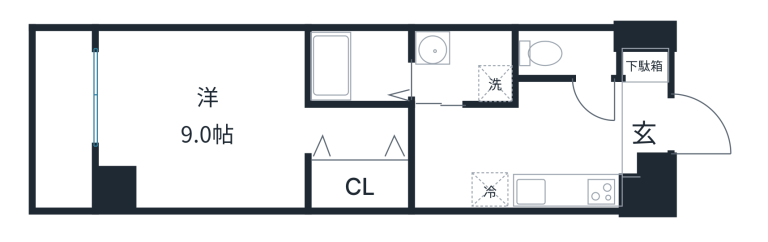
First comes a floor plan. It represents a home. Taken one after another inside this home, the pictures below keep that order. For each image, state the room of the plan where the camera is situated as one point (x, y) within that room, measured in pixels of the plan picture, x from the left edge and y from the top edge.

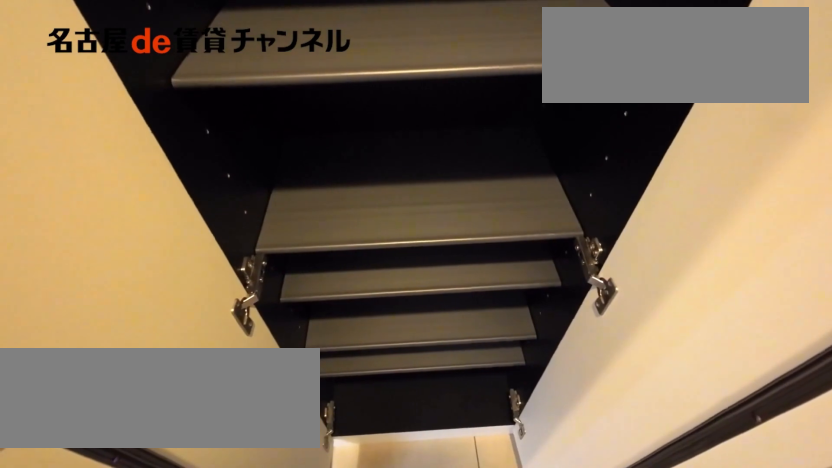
(644, 113)
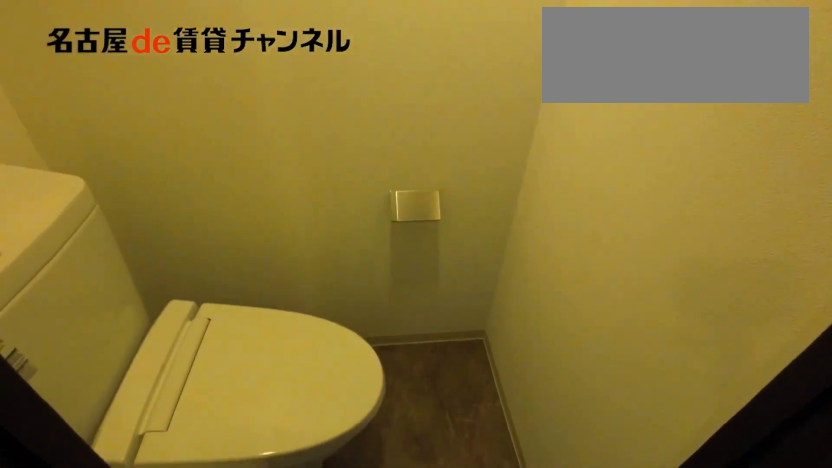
(567, 53)
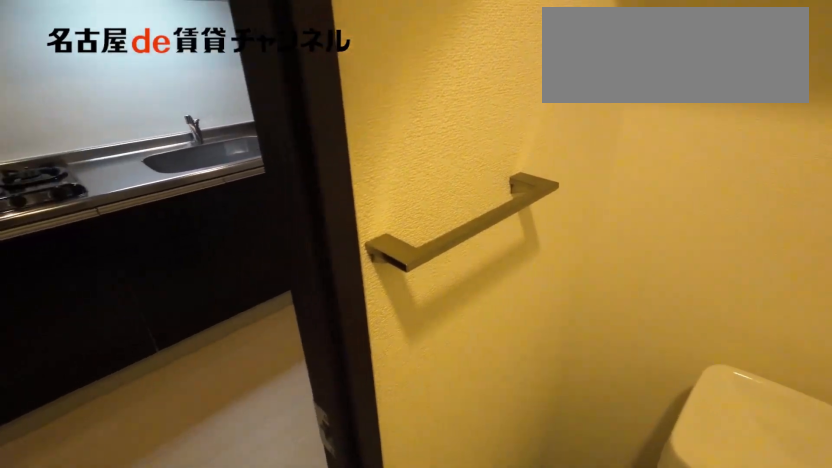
(567, 53)
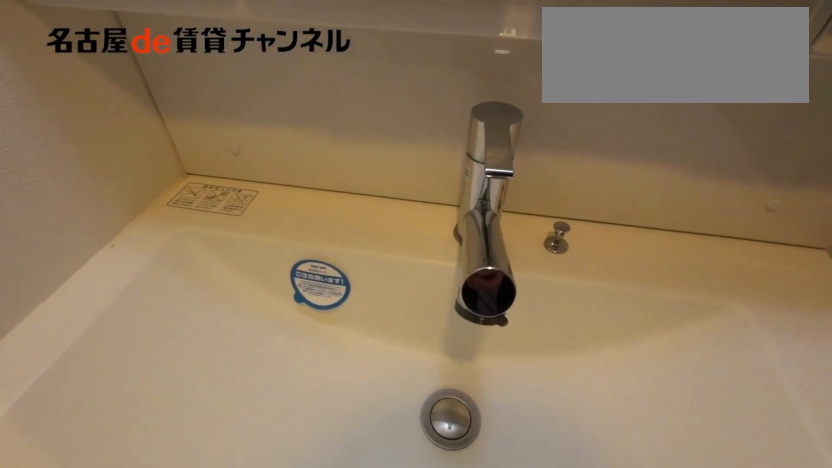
(465, 66)
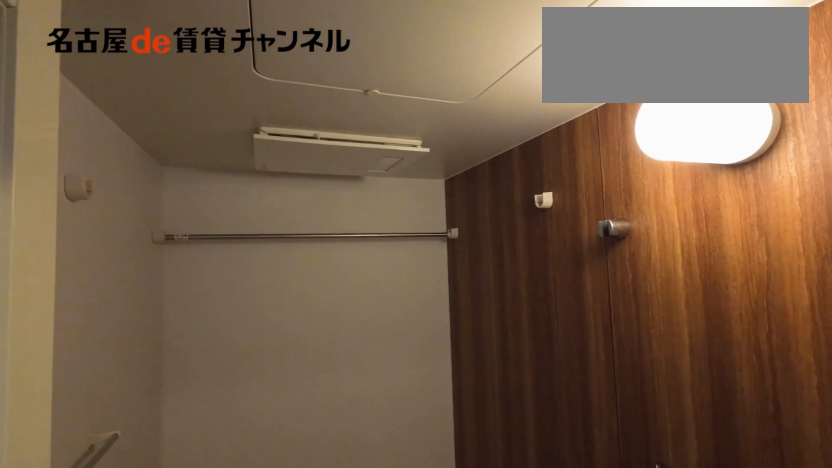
(359, 65)
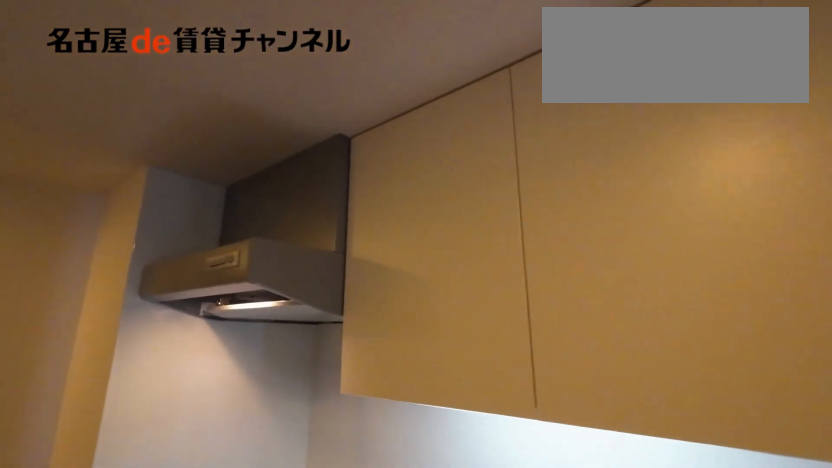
(548, 189)
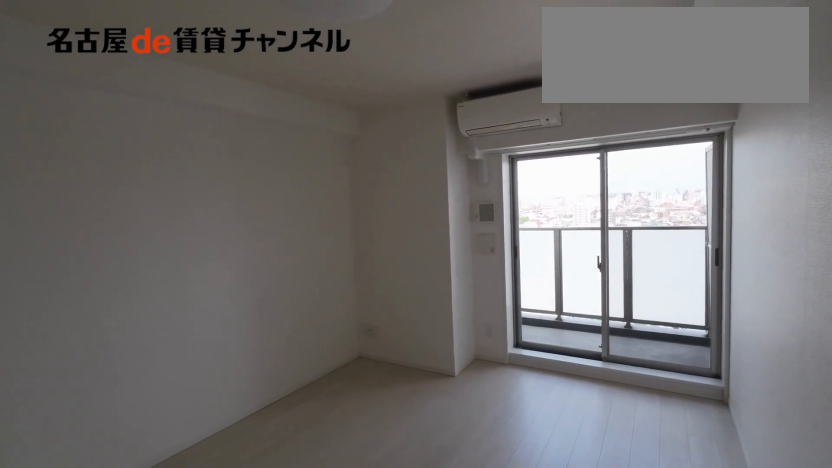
(198, 119)
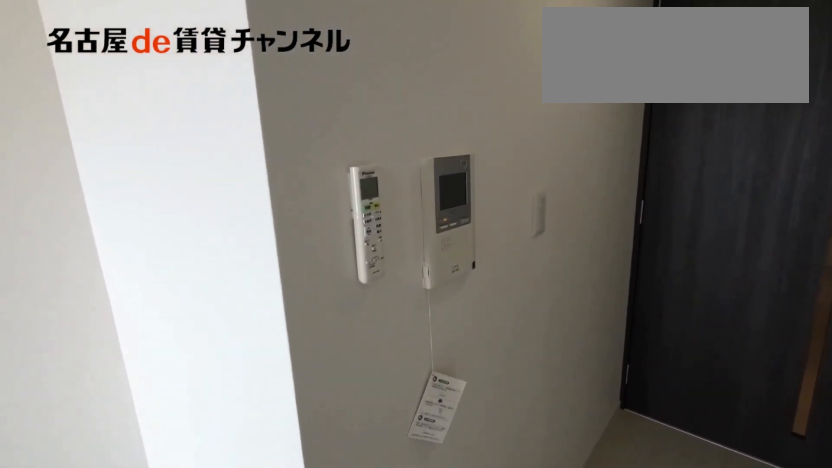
(198, 119)
